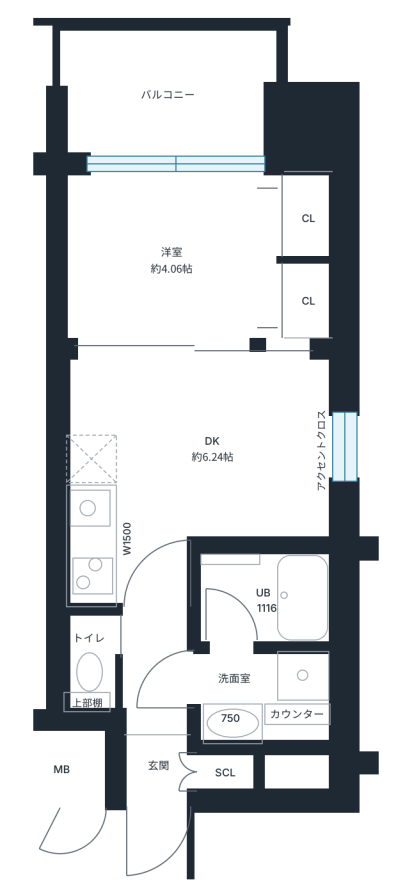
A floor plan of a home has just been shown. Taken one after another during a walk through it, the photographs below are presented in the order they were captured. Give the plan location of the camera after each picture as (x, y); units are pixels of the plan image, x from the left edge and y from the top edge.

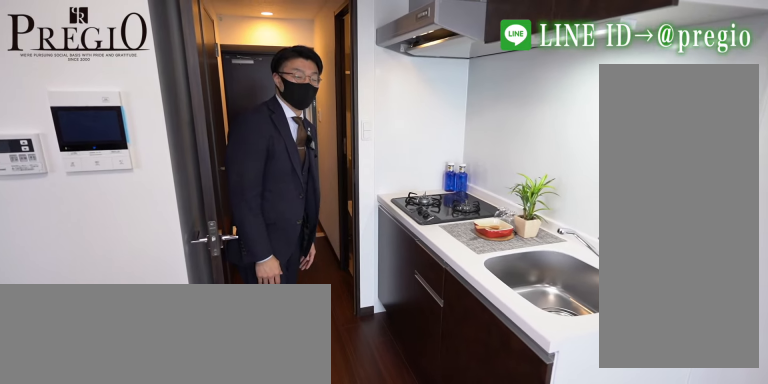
(92, 545)
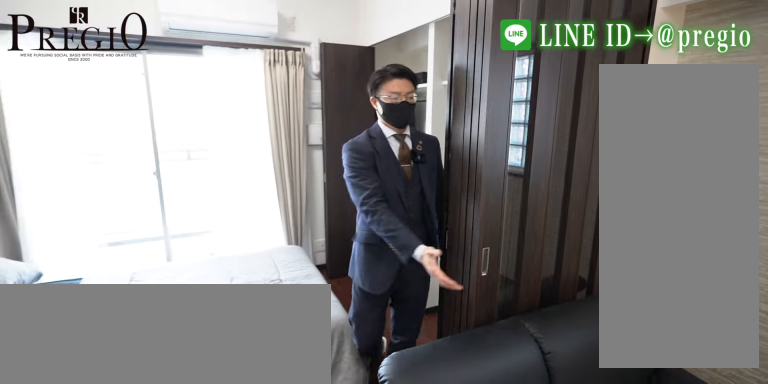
(180, 355)
